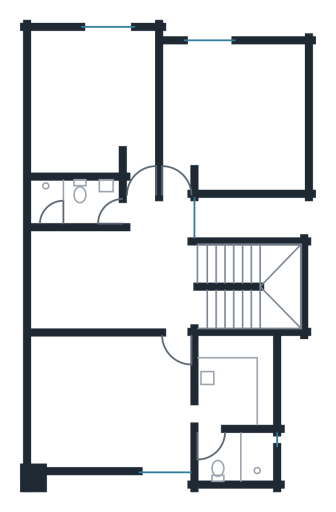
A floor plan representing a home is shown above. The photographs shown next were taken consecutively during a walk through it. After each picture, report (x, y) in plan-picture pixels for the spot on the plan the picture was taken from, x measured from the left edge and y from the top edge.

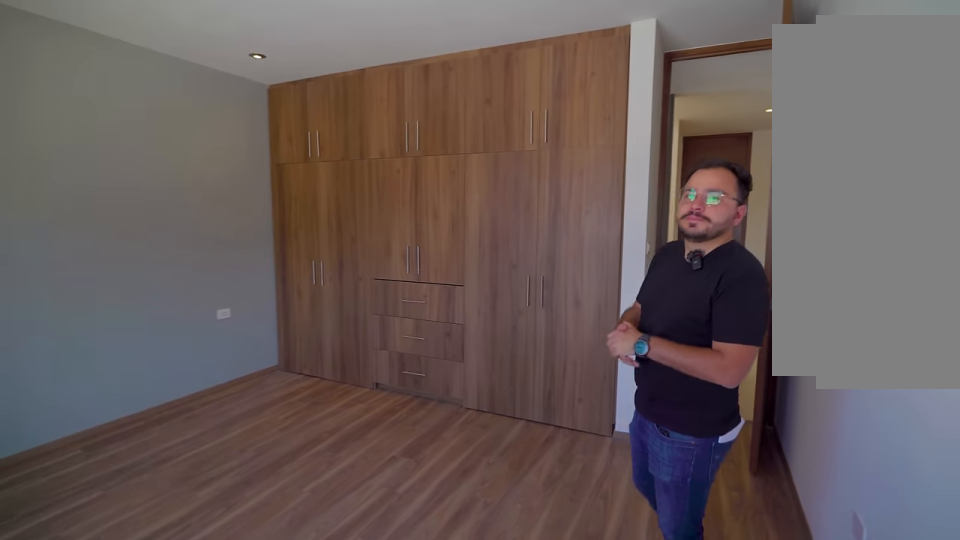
(180, 60)
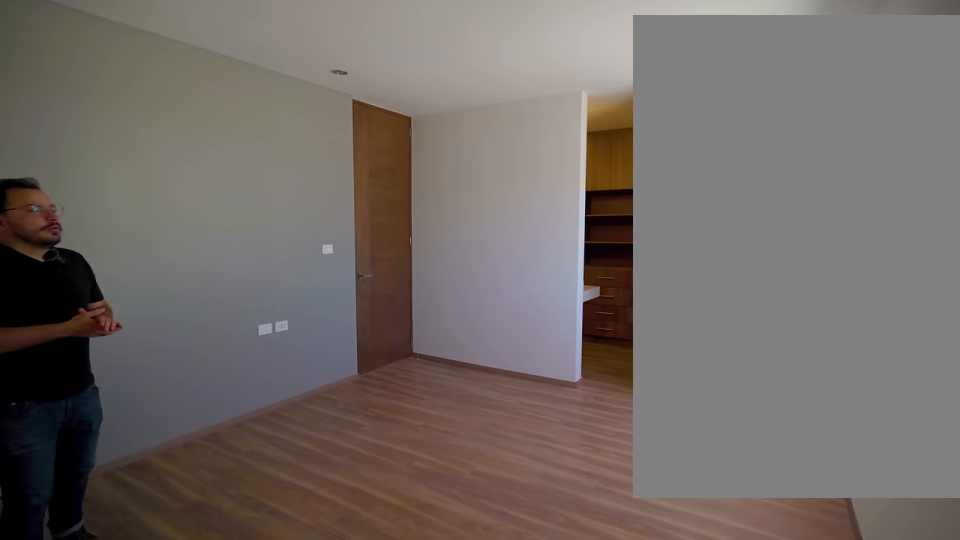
(48, 448)
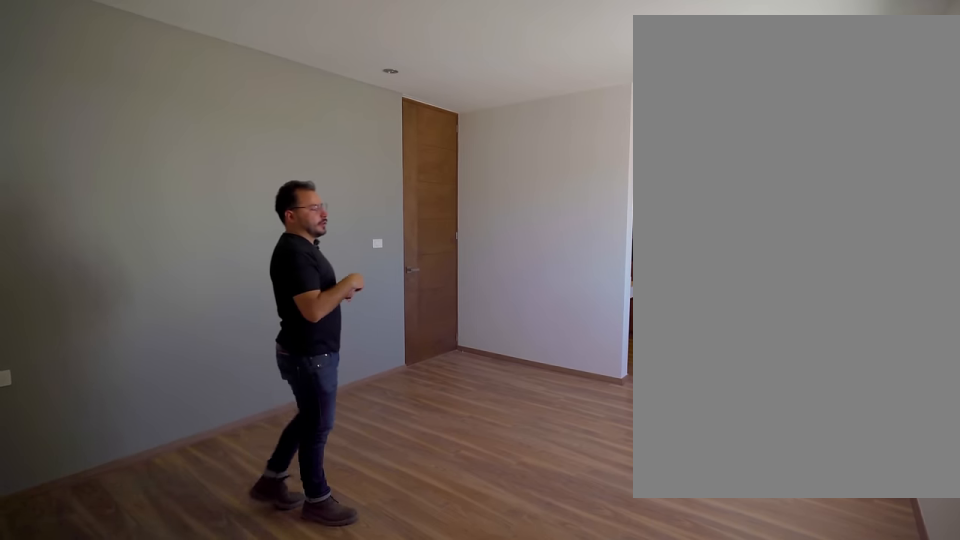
(48, 448)
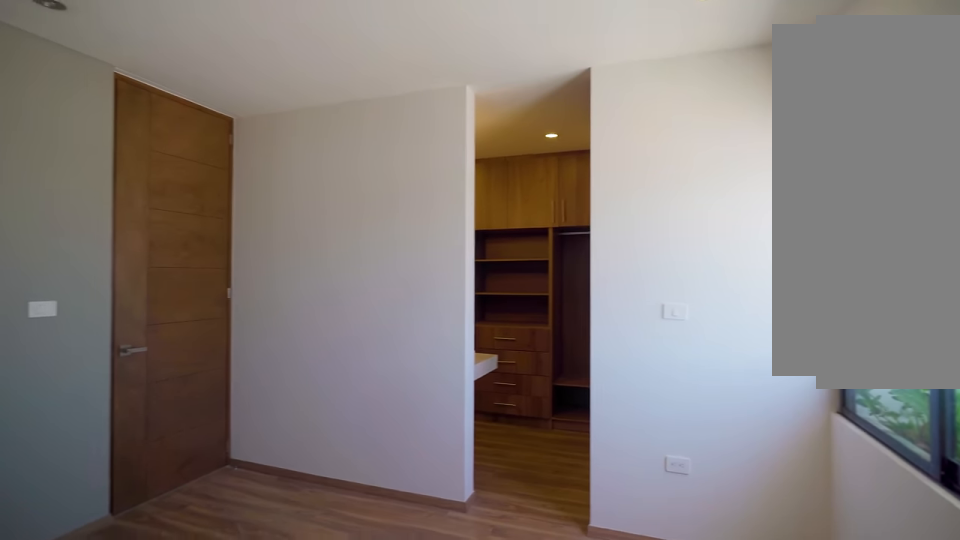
(84, 446)
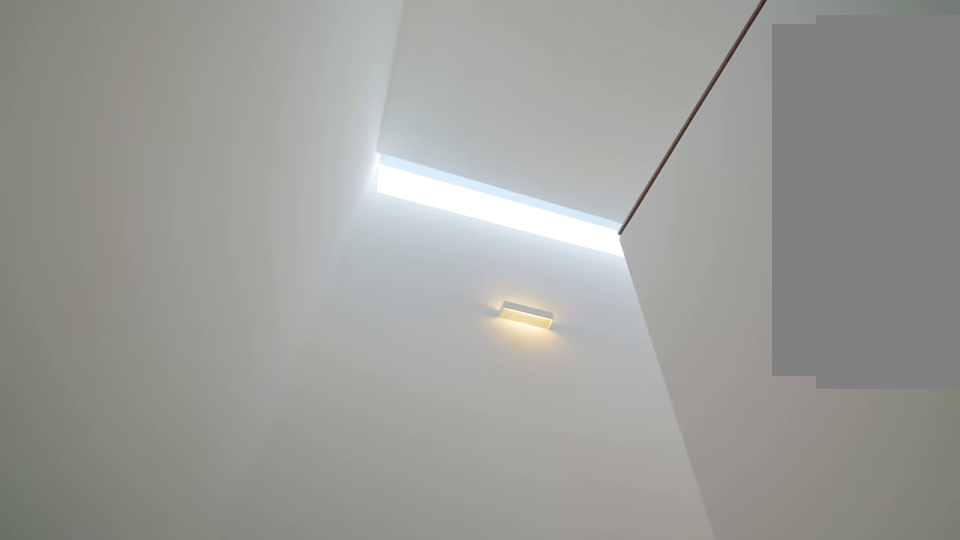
(254, 268)
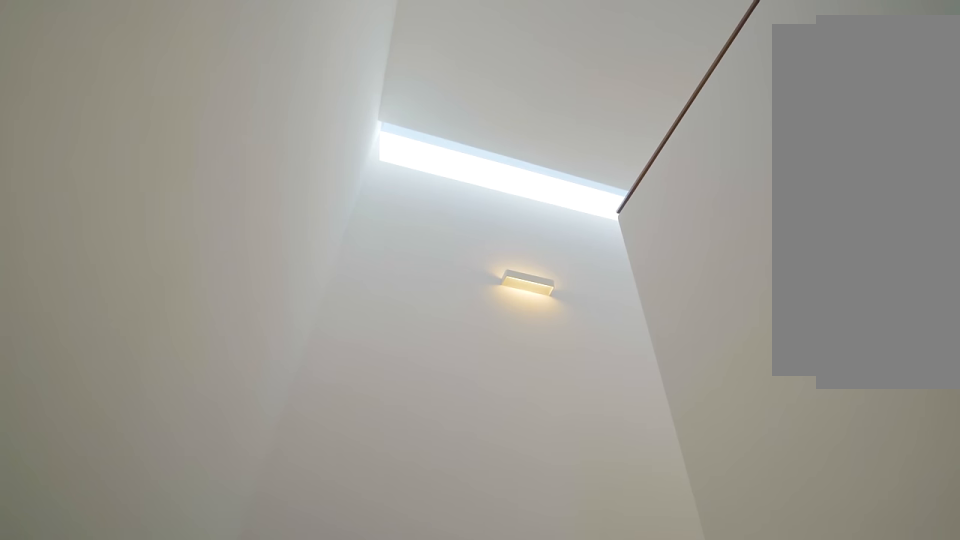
(246, 266)
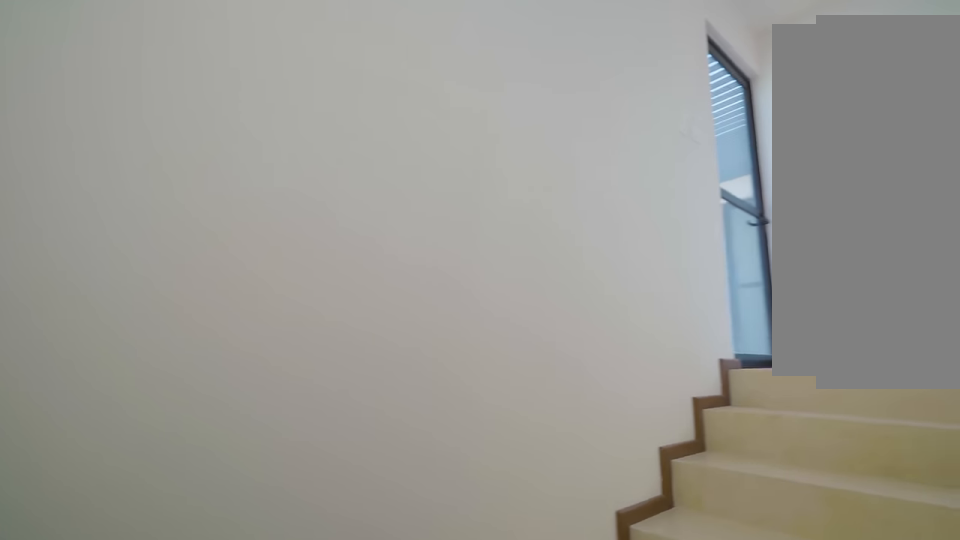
(277, 268)
